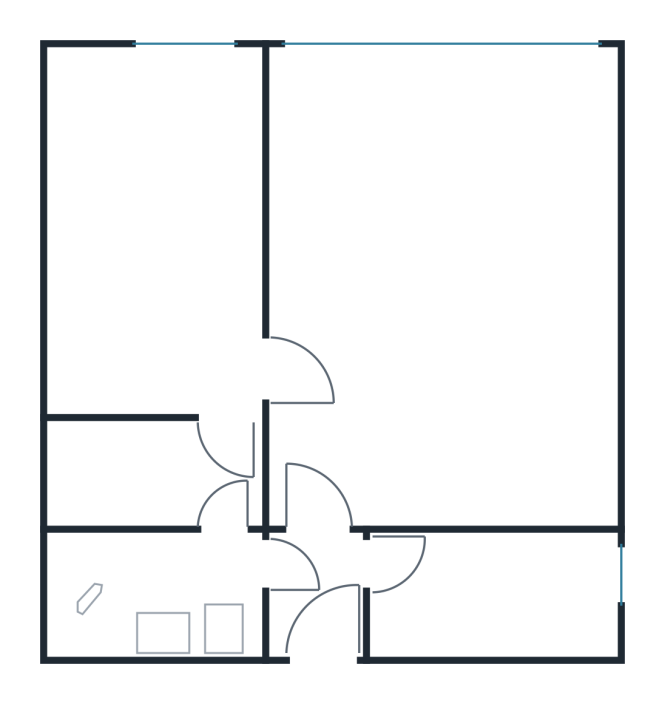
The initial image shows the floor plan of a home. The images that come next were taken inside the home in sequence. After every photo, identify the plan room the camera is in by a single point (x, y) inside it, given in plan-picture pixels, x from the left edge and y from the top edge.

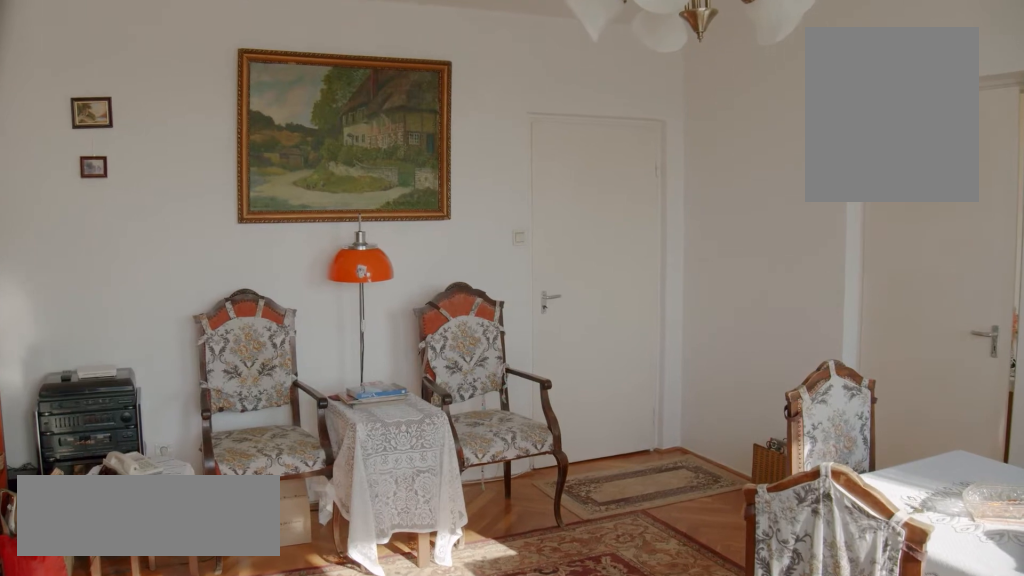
(421, 301)
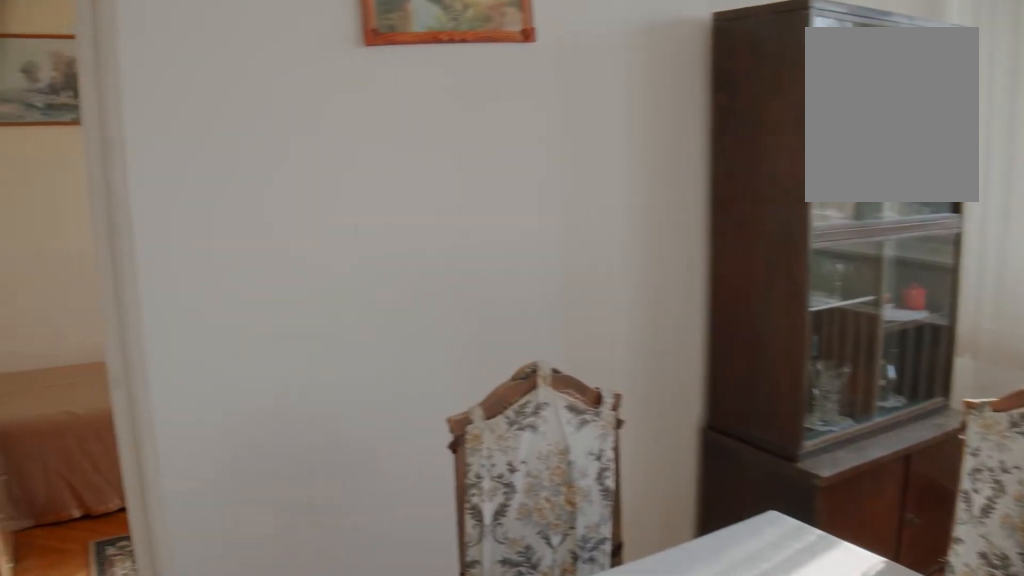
(421, 302)
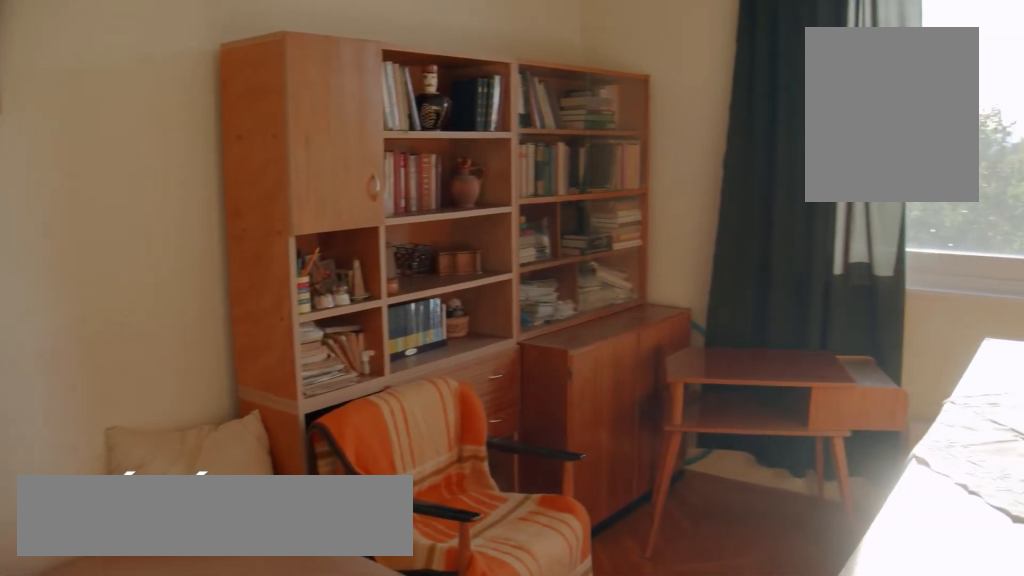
(186, 334)
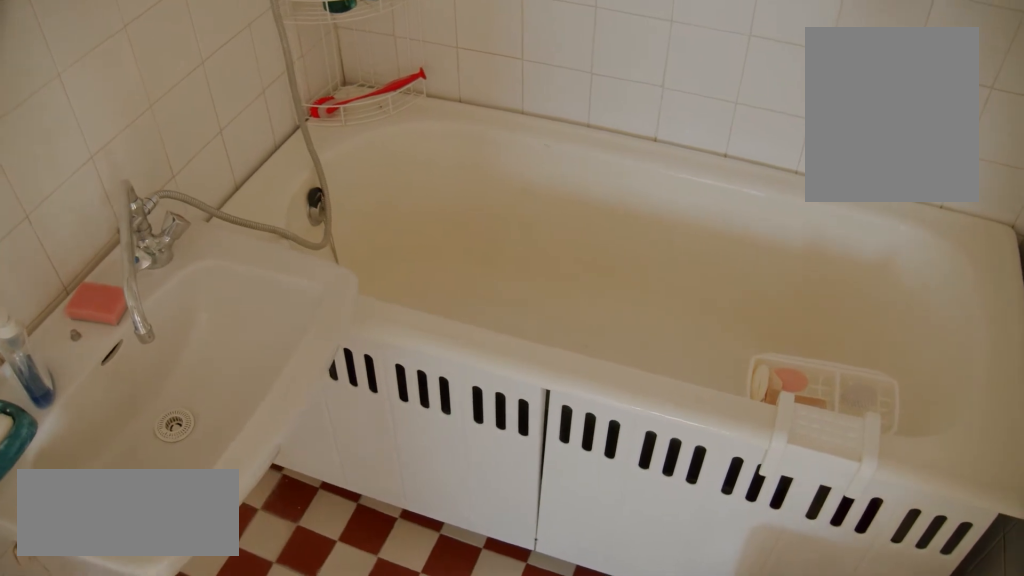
(147, 591)
